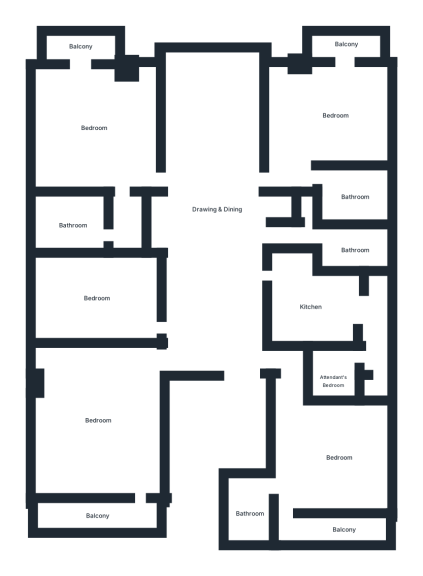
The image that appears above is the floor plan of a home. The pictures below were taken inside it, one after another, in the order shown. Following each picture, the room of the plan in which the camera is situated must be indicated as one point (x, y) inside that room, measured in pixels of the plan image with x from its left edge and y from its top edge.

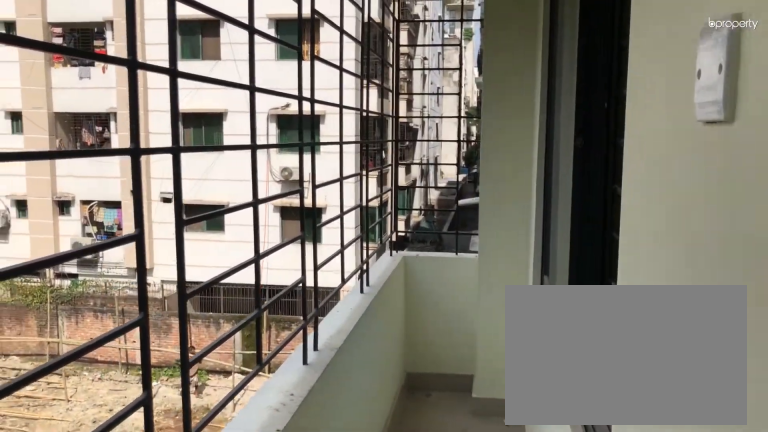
(95, 512)
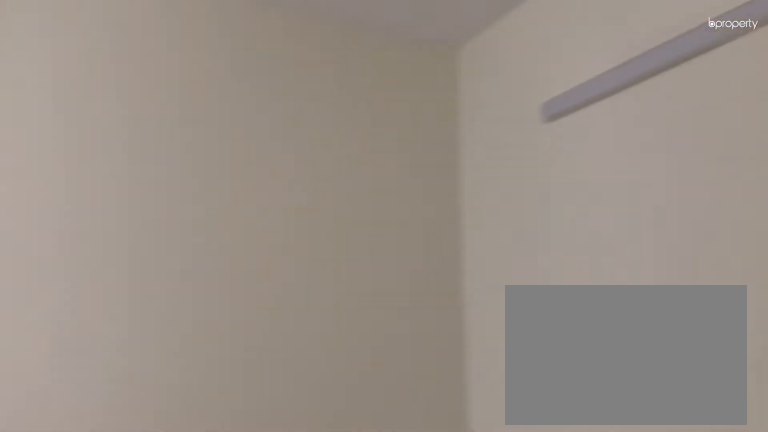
(95, 298)
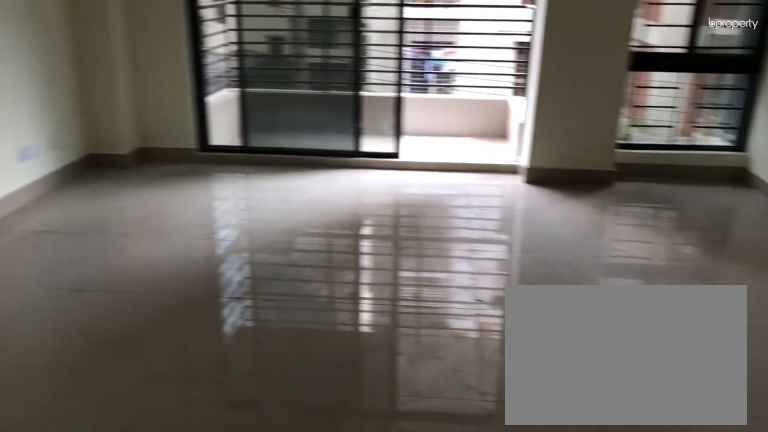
(92, 124)
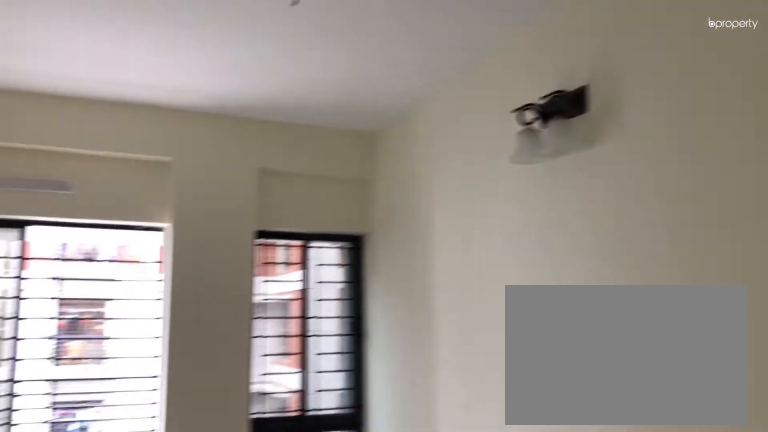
(92, 124)
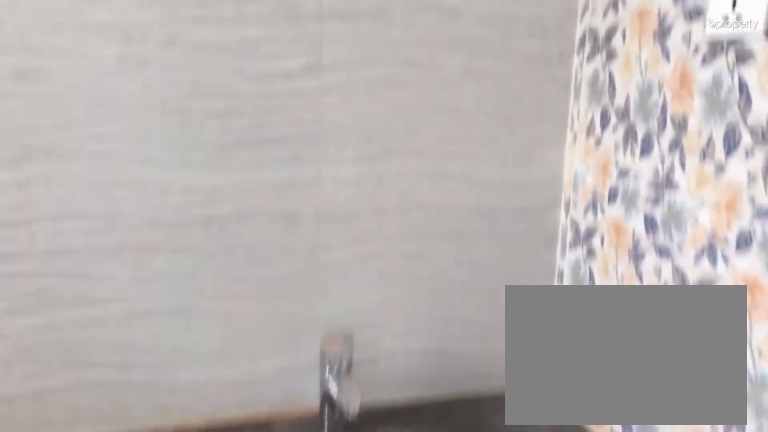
(73, 221)
